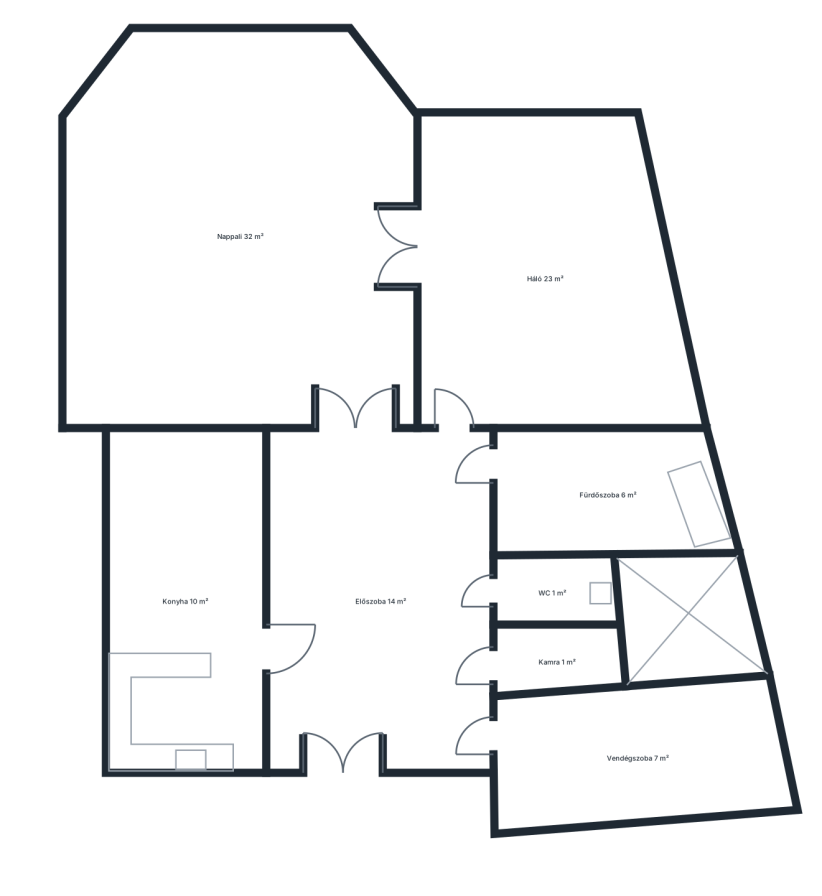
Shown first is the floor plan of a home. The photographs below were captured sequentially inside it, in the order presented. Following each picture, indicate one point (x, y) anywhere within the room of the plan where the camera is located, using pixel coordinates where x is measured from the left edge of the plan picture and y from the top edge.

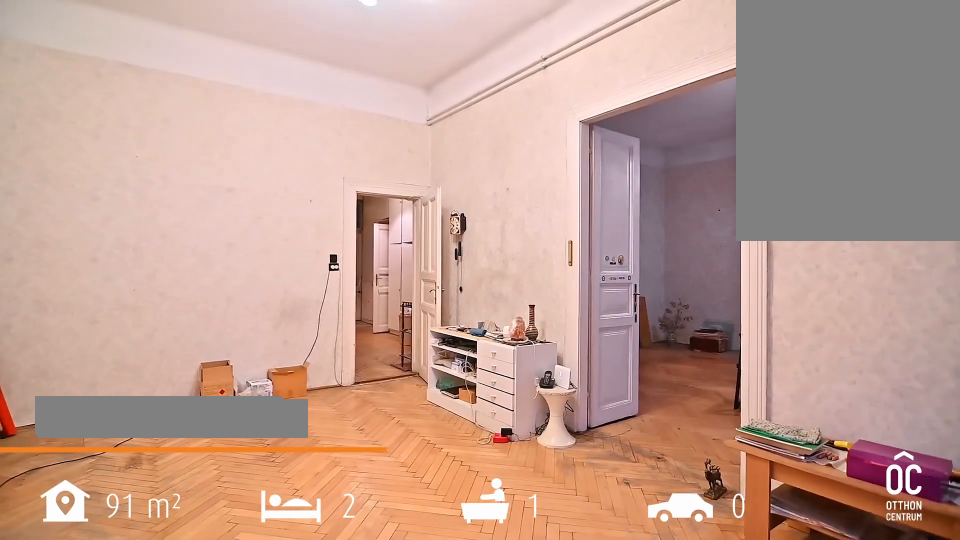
(538, 281)
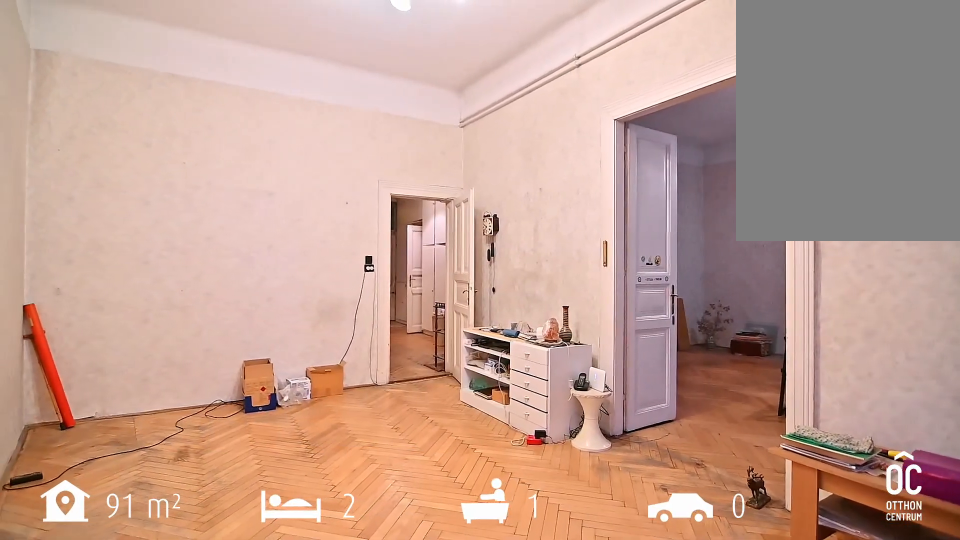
(538, 281)
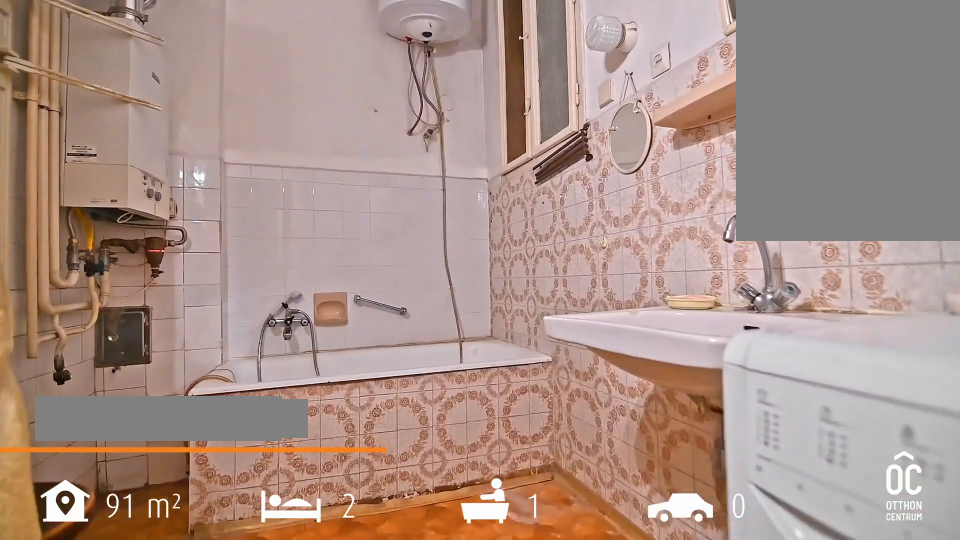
(603, 495)
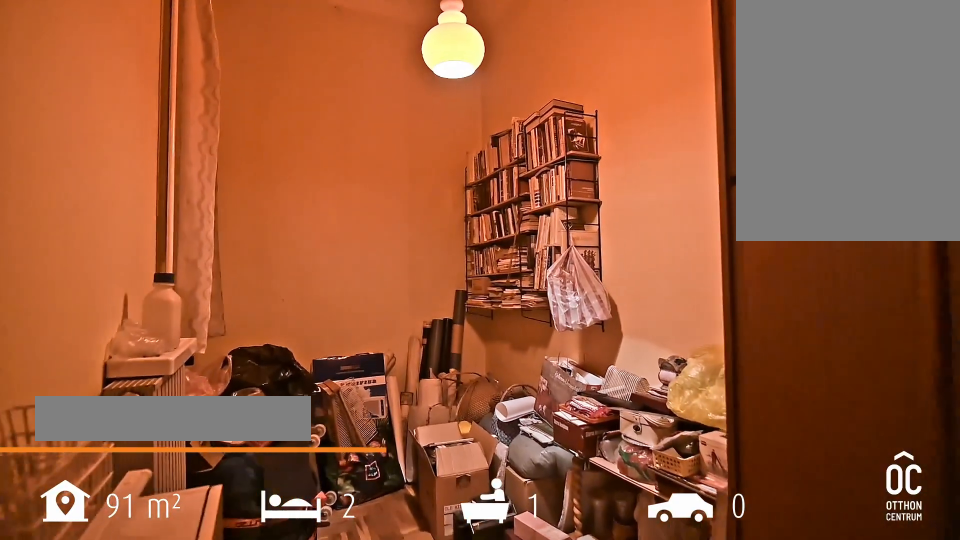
(640, 758)
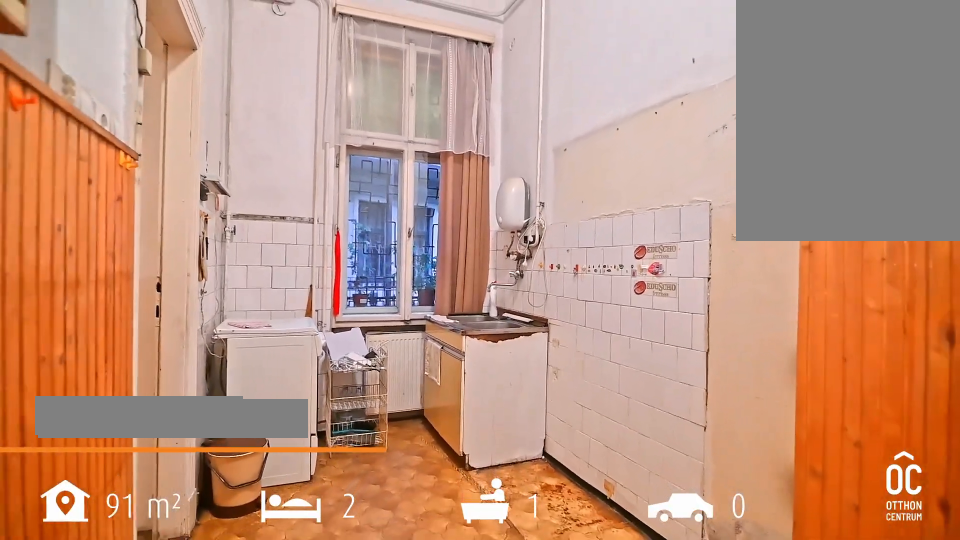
(181, 601)
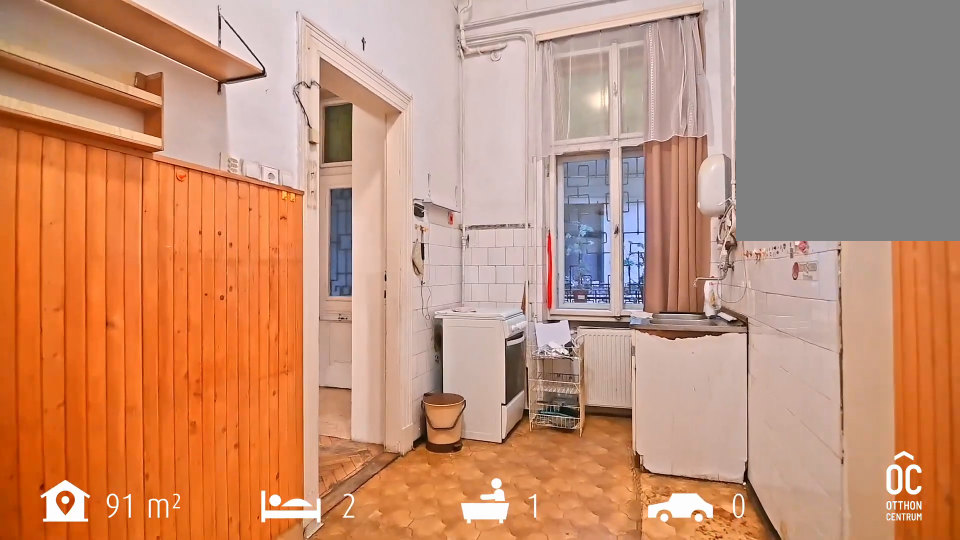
(181, 601)
